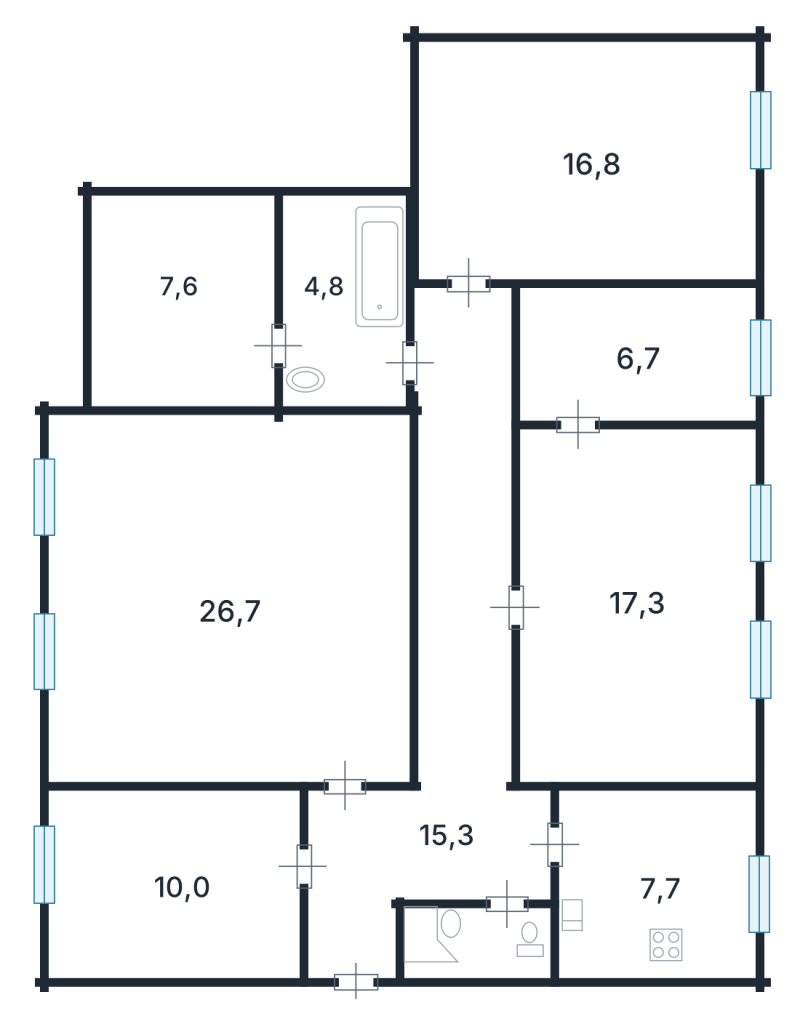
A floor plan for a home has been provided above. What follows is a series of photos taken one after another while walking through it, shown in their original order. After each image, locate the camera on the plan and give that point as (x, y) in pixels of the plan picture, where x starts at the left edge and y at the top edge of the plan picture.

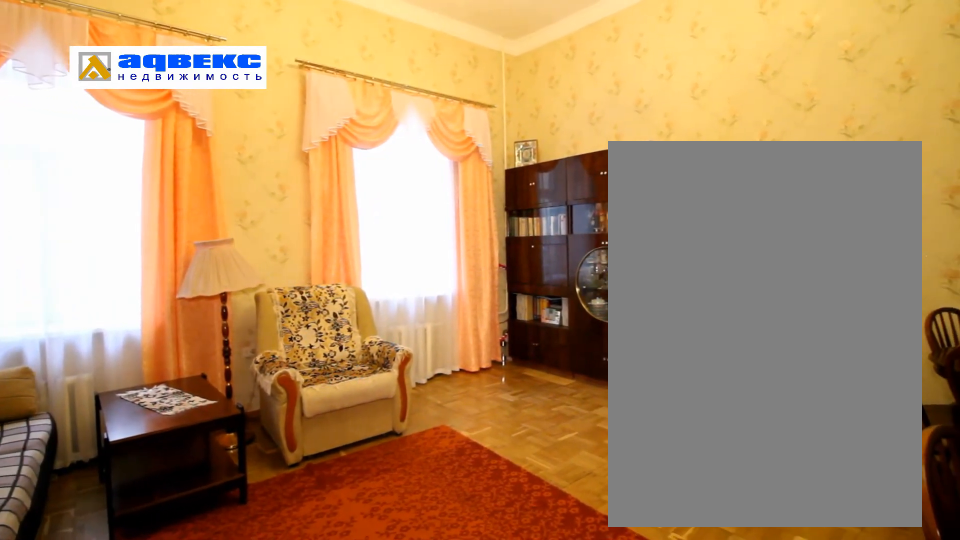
(157, 652)
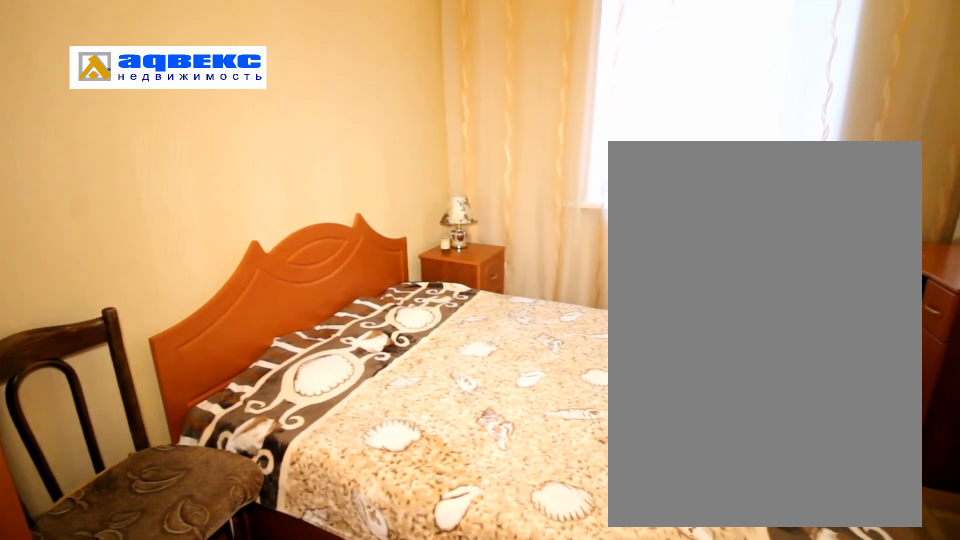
(123, 933)
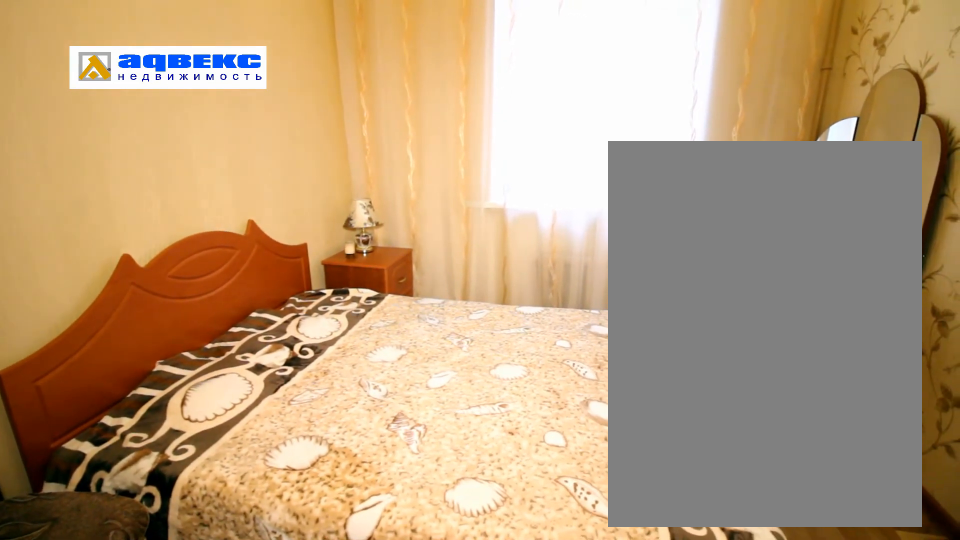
(125, 933)
